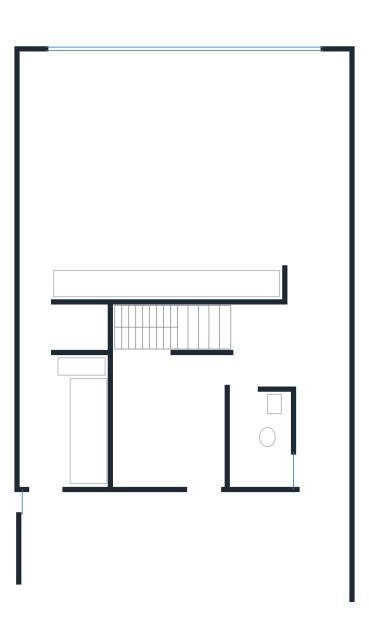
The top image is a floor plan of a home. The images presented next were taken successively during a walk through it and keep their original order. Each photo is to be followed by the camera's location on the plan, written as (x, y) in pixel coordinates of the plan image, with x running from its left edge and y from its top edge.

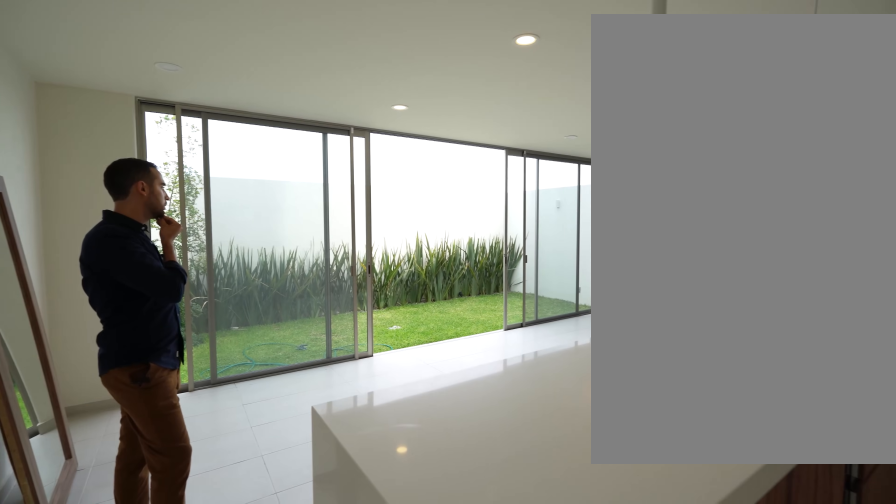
(40, 246)
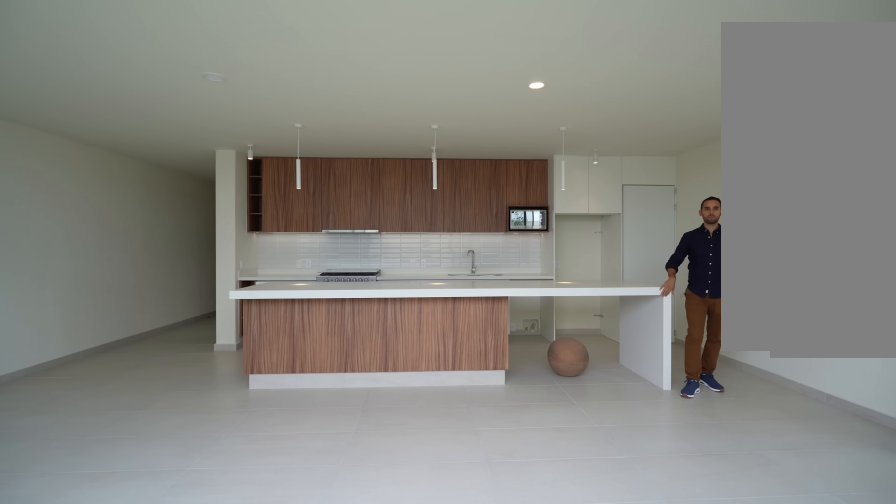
(142, 85)
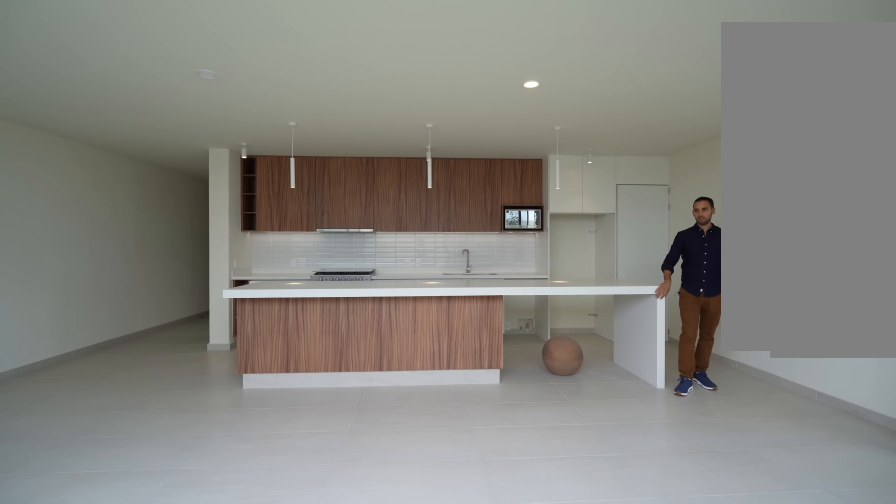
(145, 83)
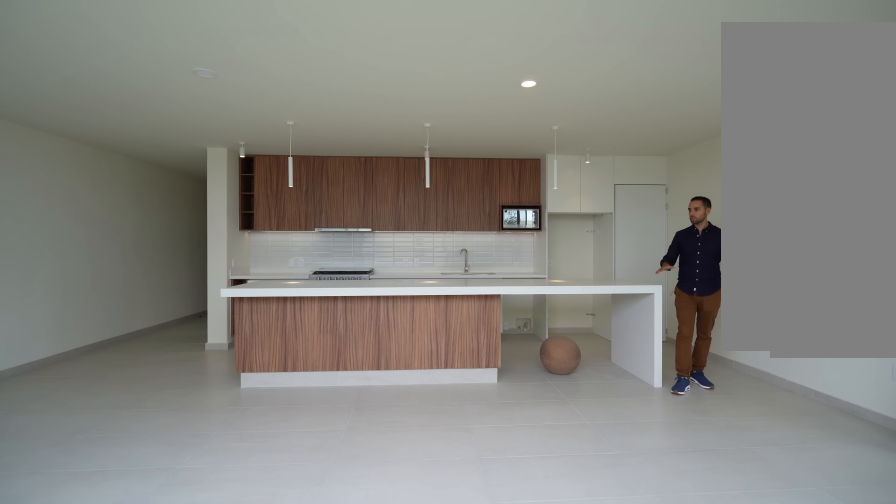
(145, 83)
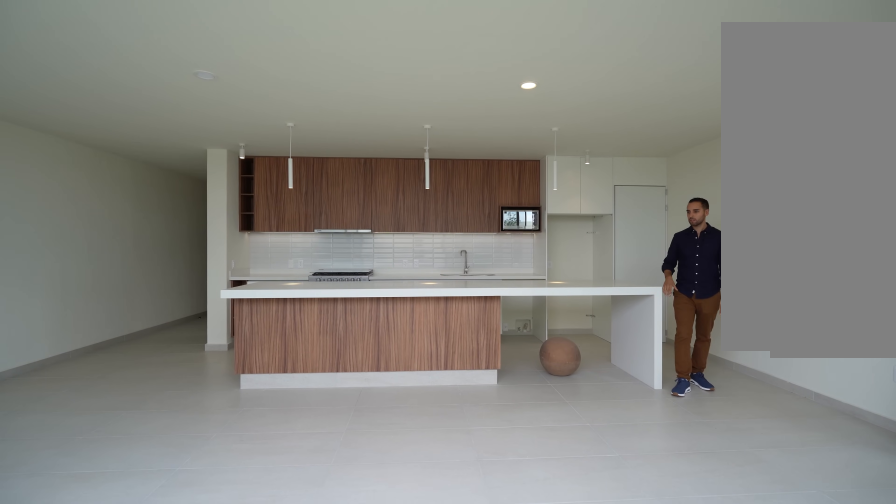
(145, 83)
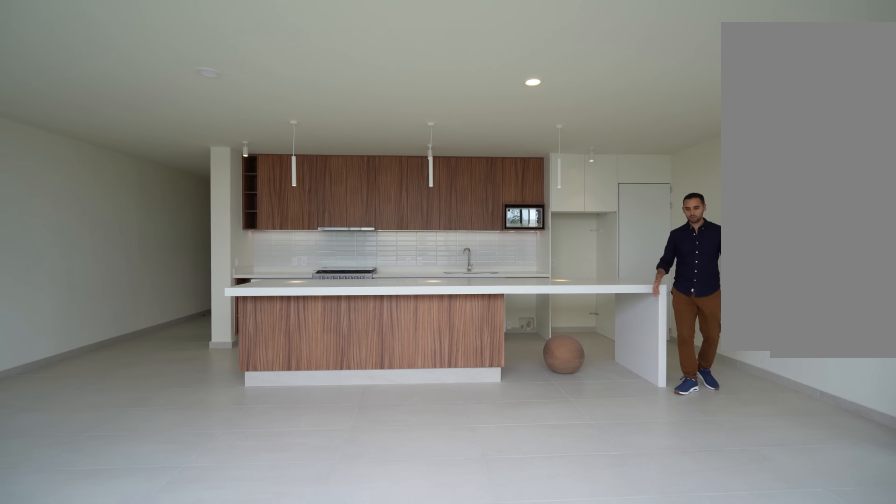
(148, 77)
